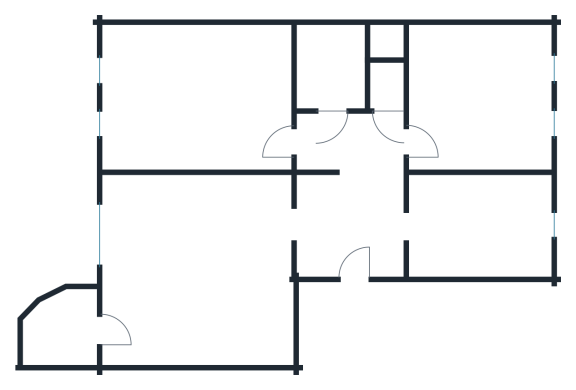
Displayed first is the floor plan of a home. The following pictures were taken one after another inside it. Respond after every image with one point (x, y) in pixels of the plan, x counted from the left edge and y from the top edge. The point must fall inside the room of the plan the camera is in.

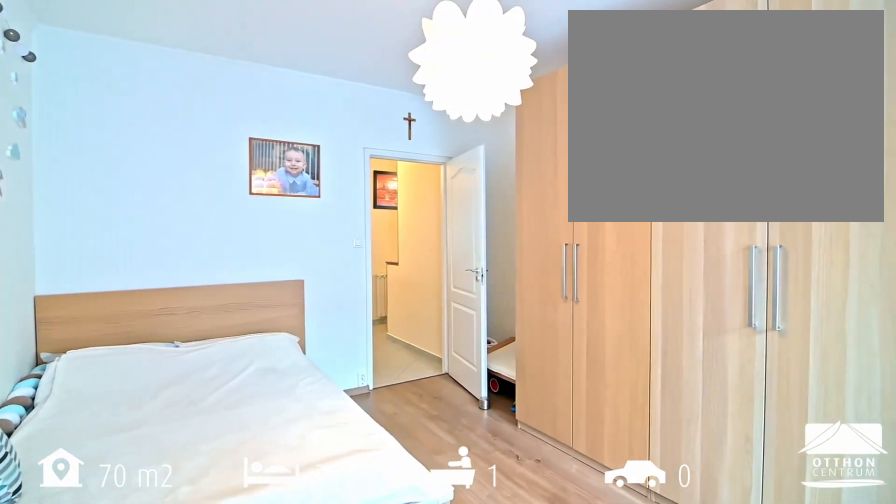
(198, 96)
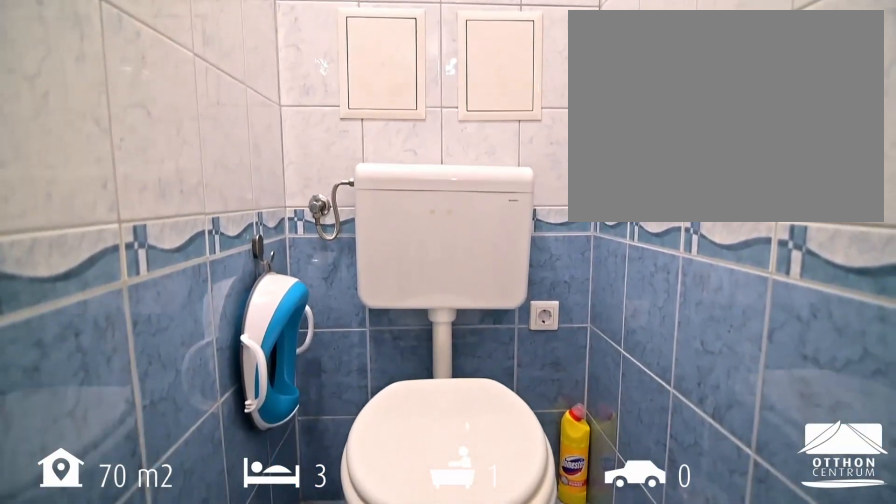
(387, 84)
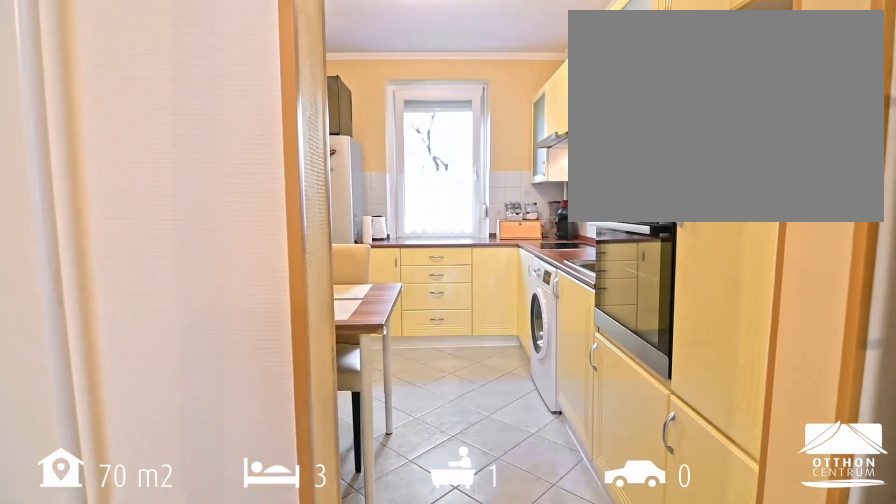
(477, 223)
